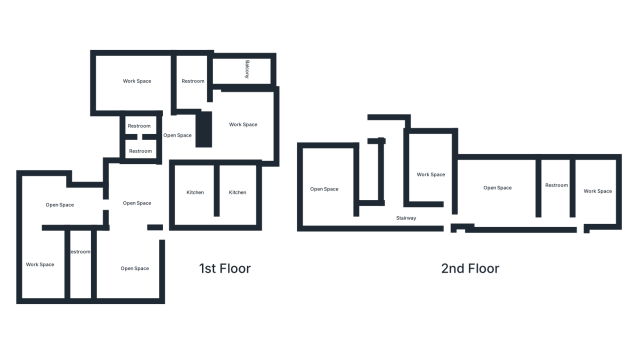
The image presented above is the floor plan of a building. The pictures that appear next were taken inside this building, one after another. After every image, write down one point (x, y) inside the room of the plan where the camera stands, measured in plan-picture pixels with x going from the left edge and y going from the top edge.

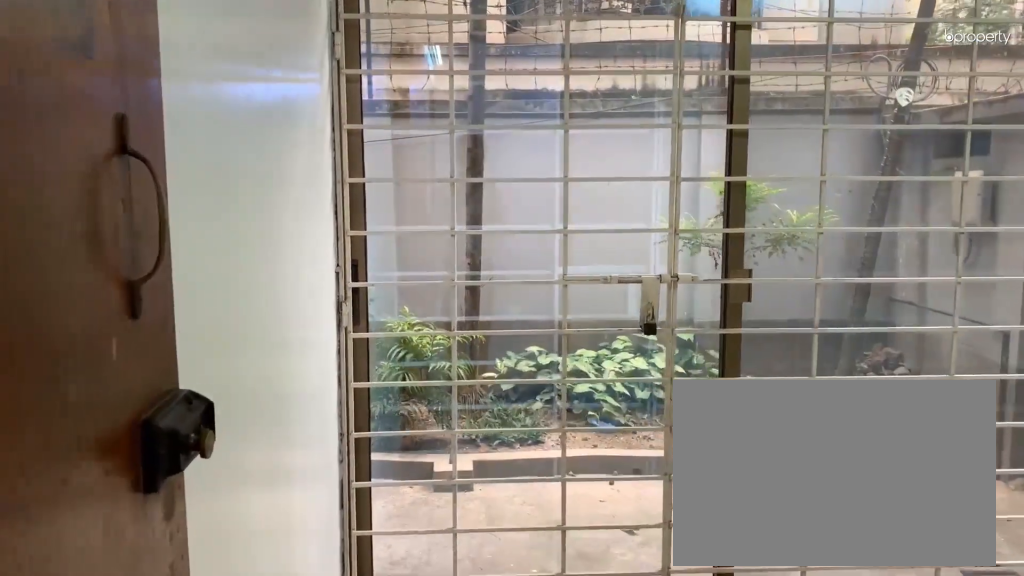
(240, 69)
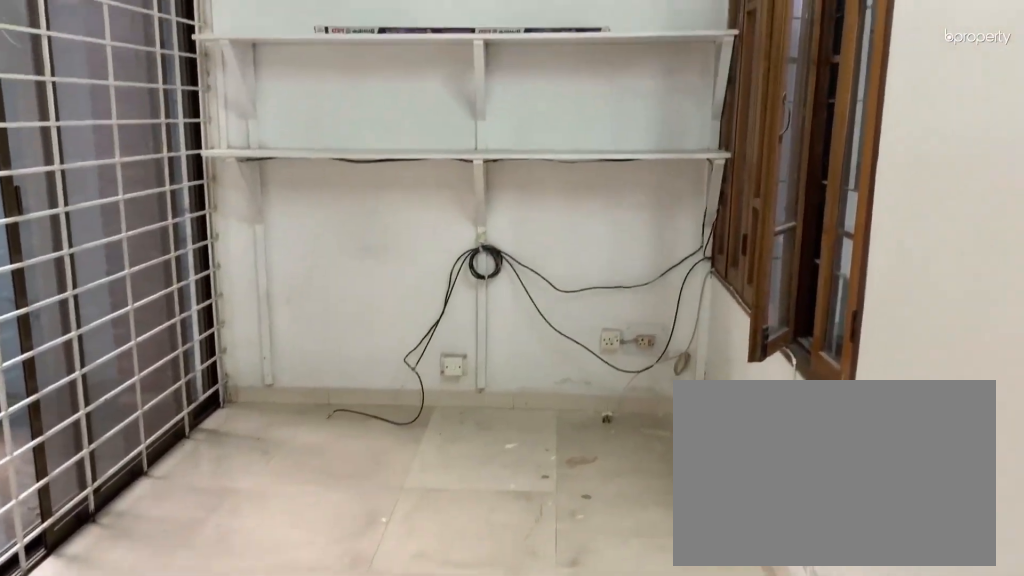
(238, 69)
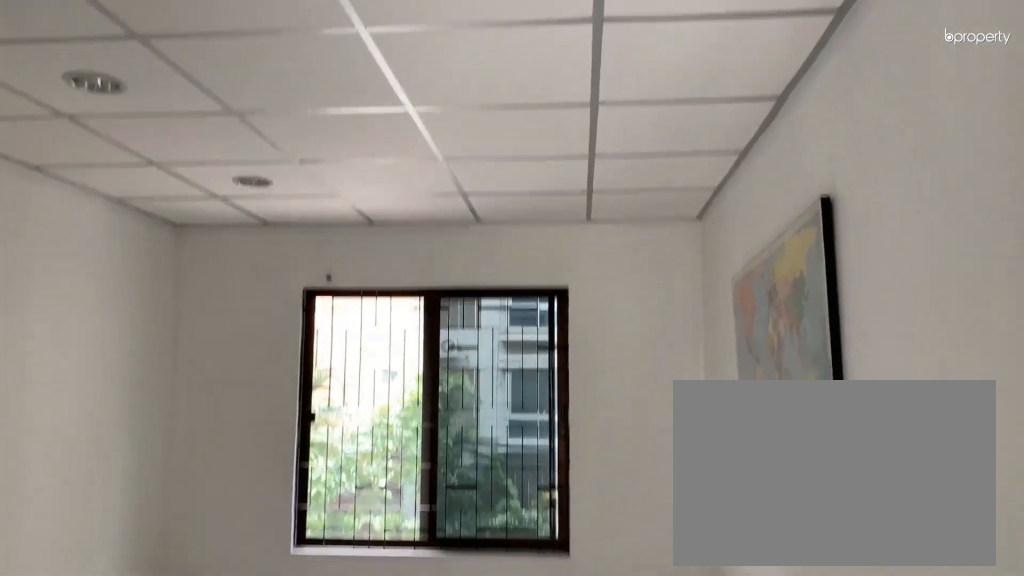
(433, 172)
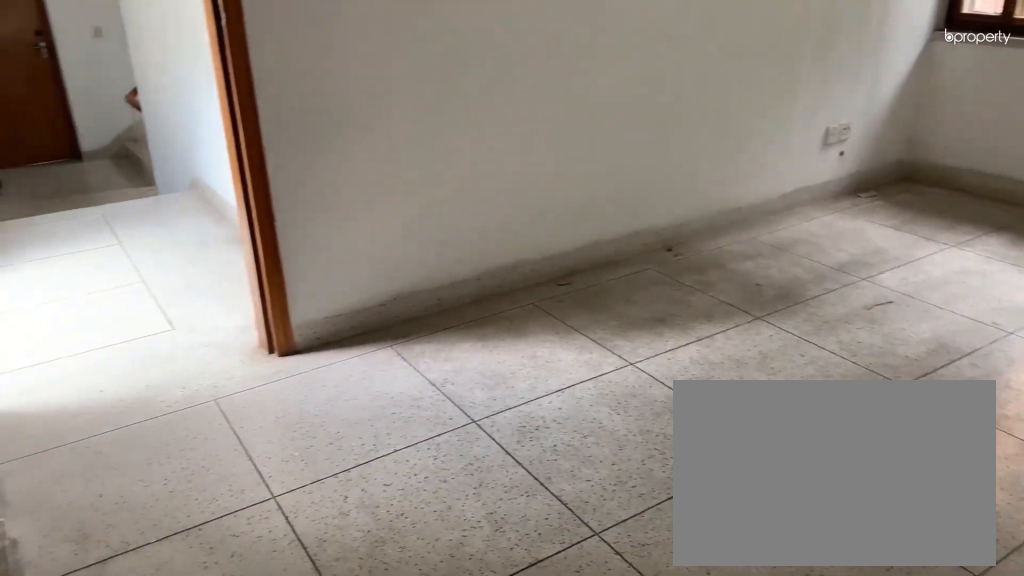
(500, 194)
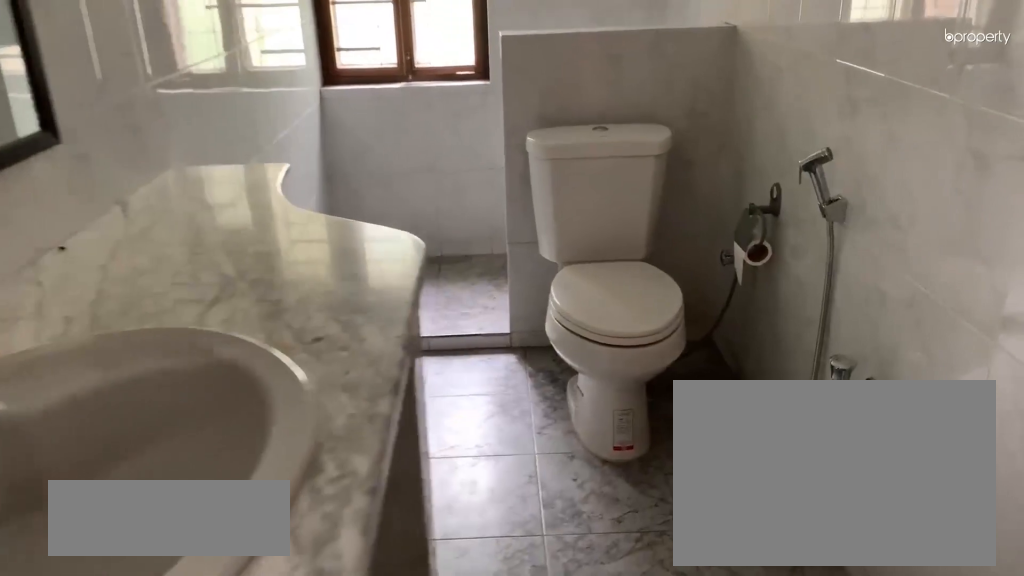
(557, 197)
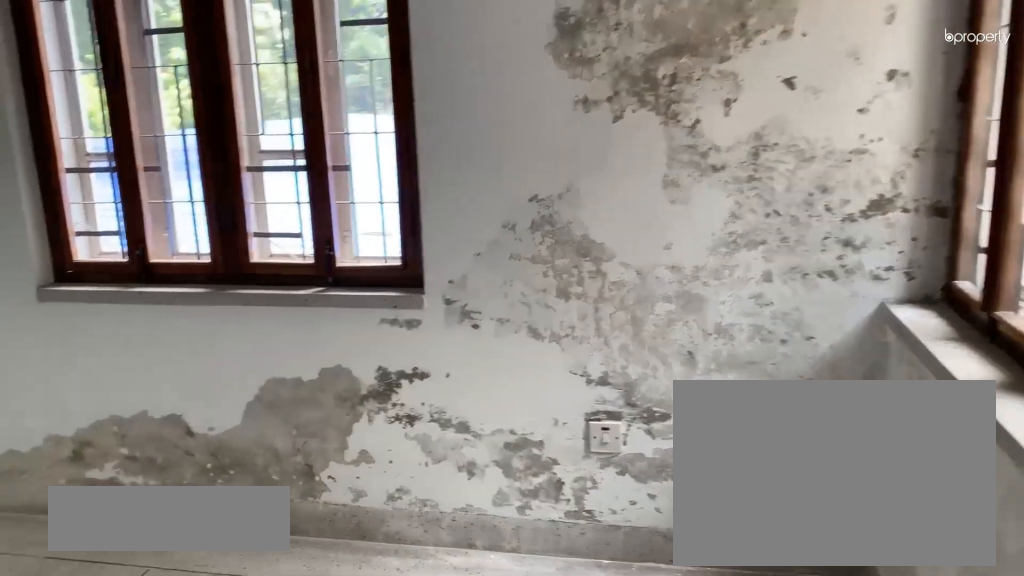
(595, 193)
